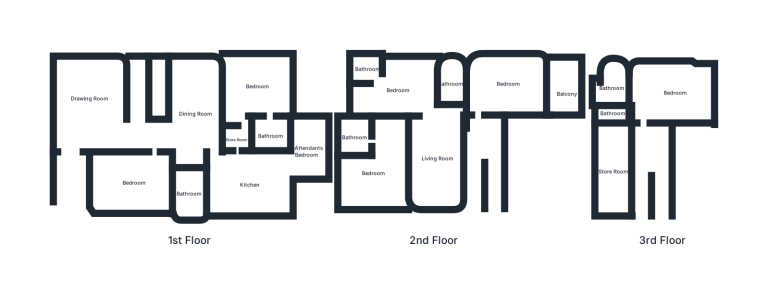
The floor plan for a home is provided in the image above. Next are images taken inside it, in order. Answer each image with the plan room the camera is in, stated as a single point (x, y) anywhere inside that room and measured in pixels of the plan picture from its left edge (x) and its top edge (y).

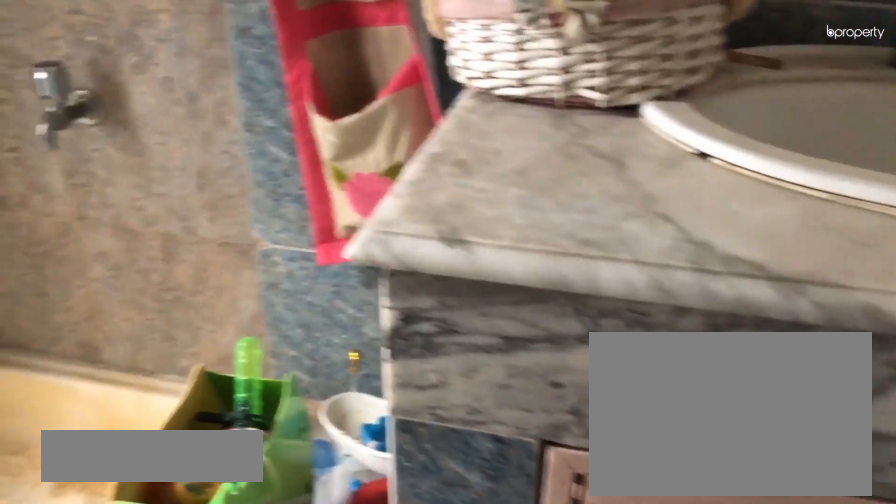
(366, 69)
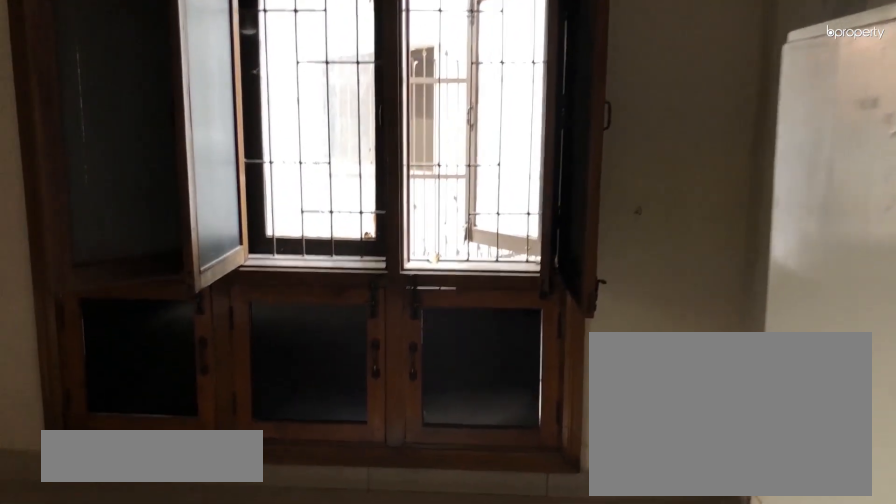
(372, 174)
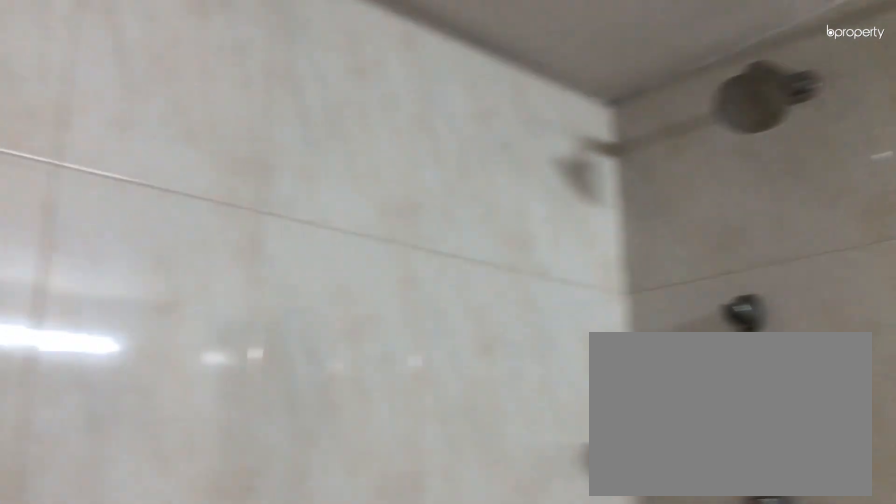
(352, 138)
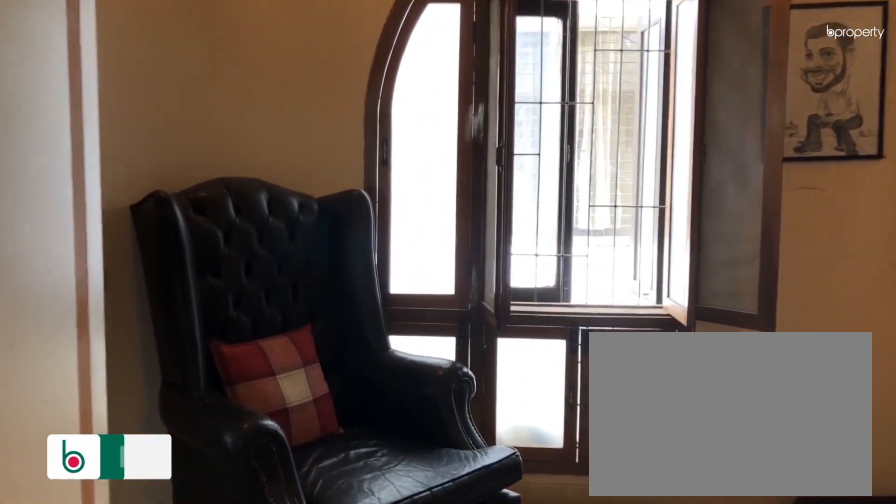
(673, 94)
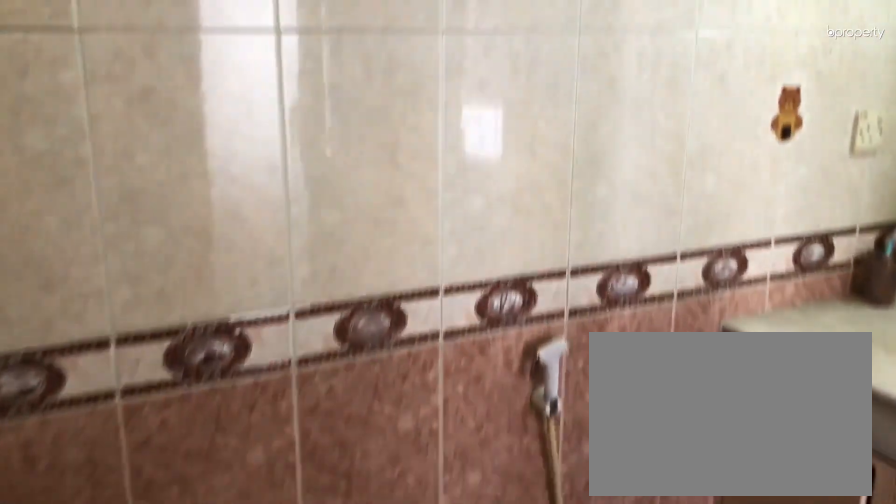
(610, 88)
